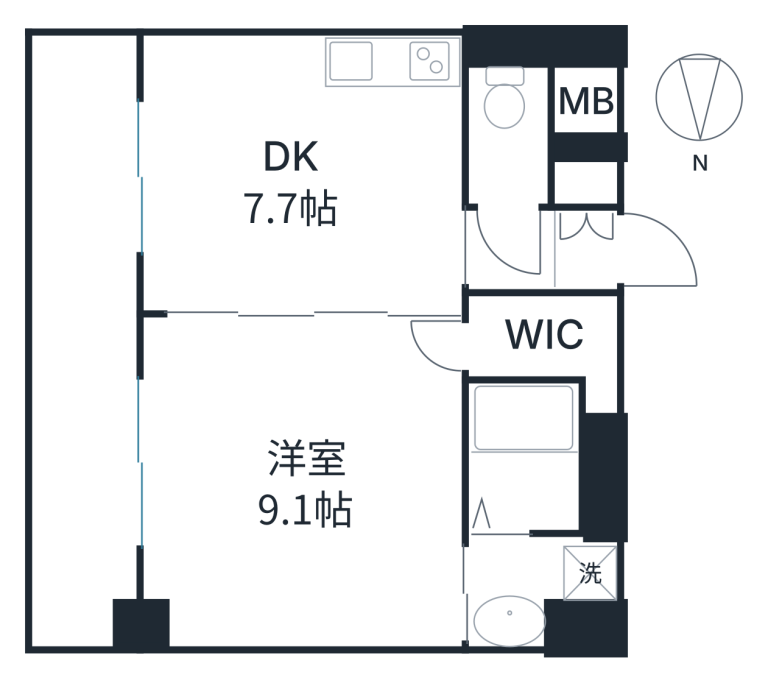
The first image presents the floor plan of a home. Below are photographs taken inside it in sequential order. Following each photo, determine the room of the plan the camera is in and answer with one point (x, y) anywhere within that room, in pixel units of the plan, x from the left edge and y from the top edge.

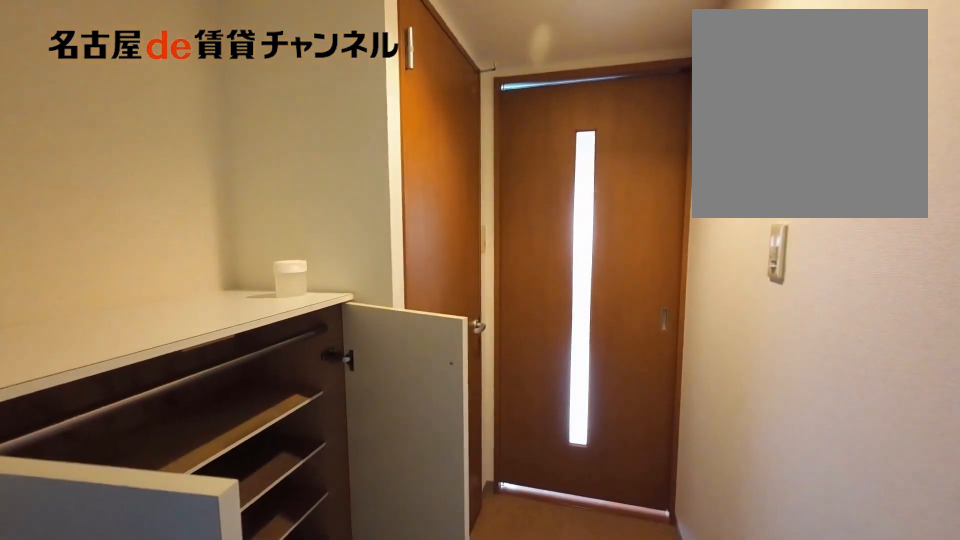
(546, 237)
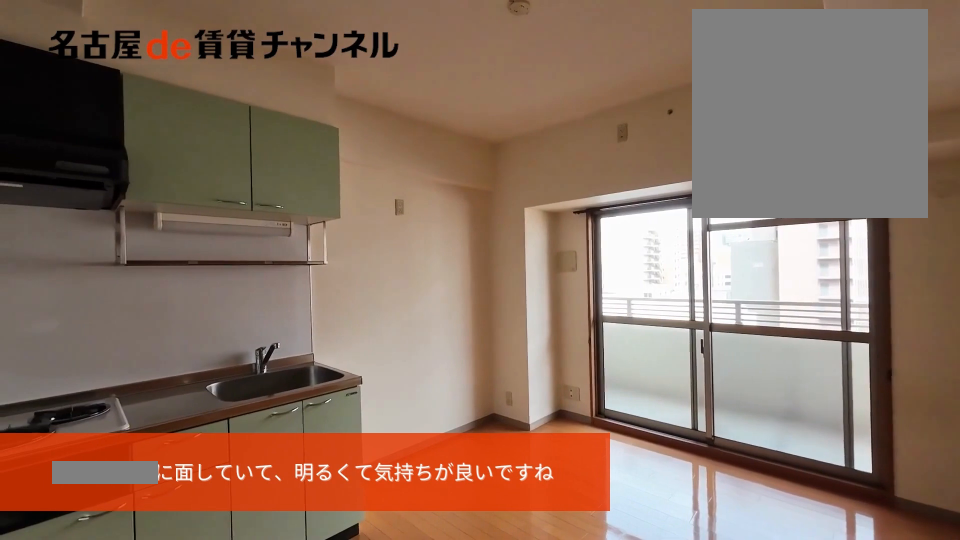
(299, 174)
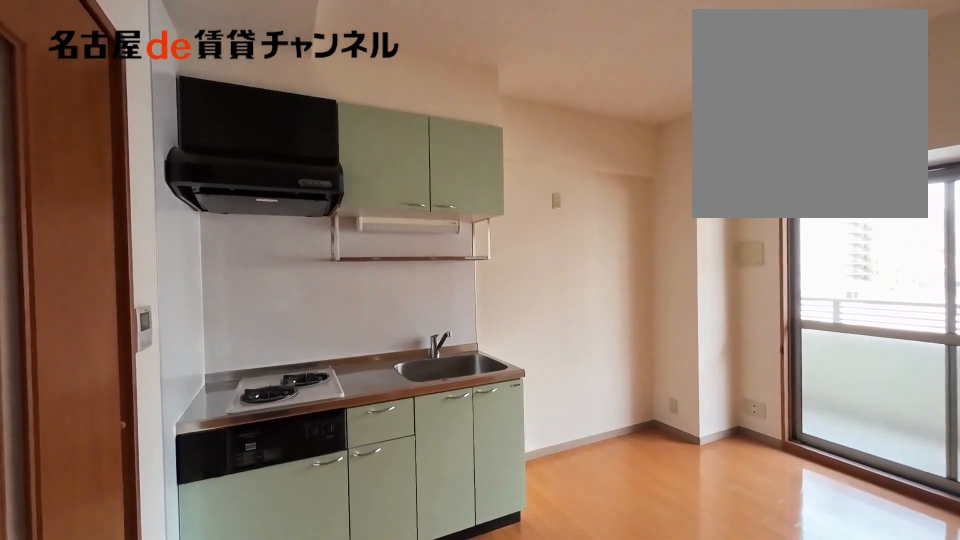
(299, 174)
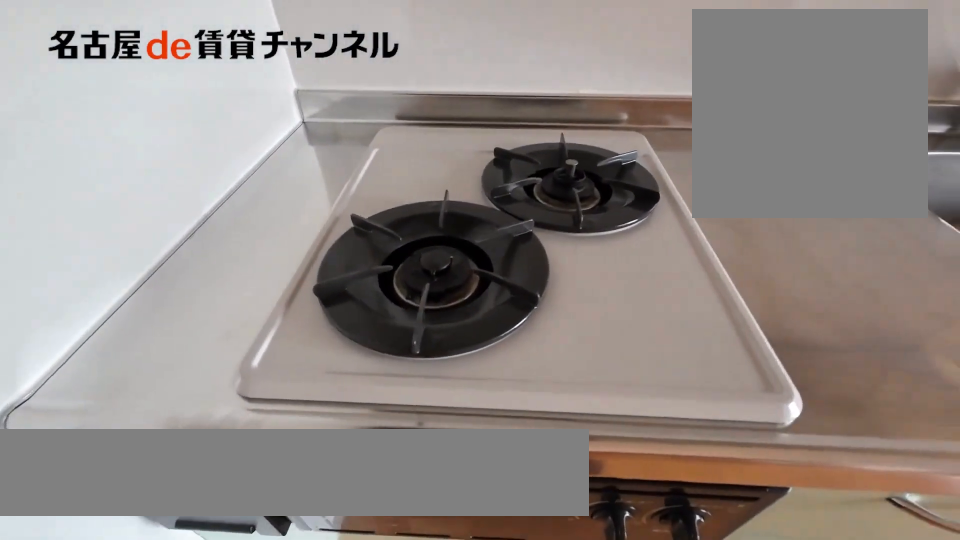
(392, 64)
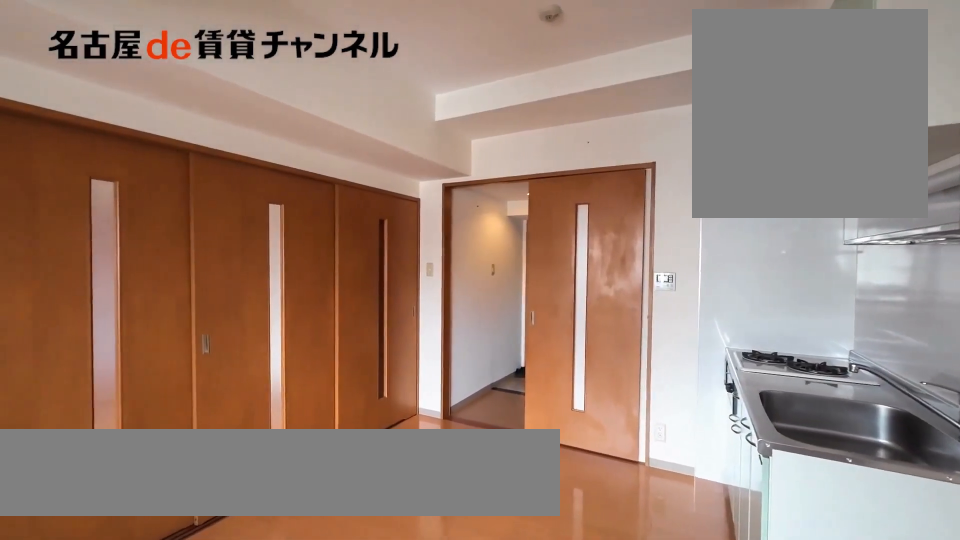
(302, 172)
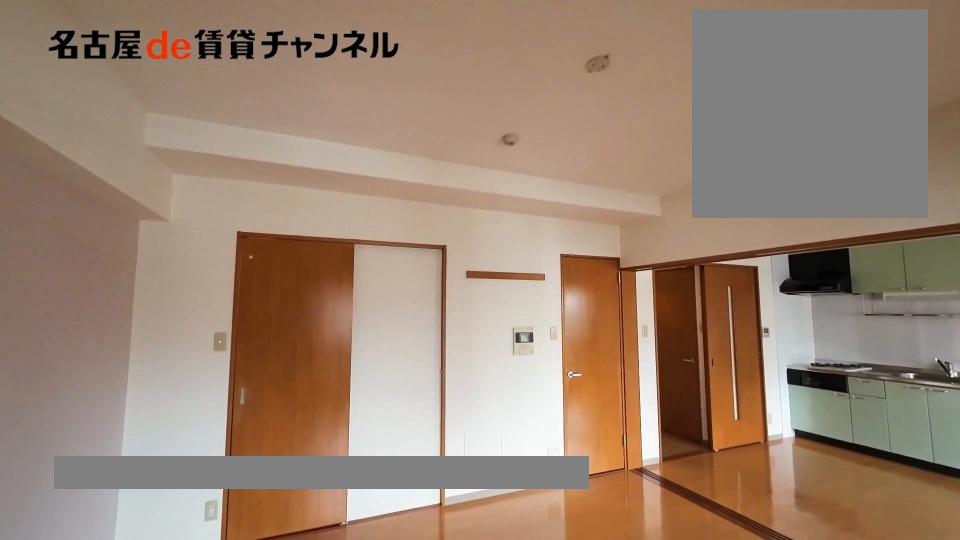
(298, 483)
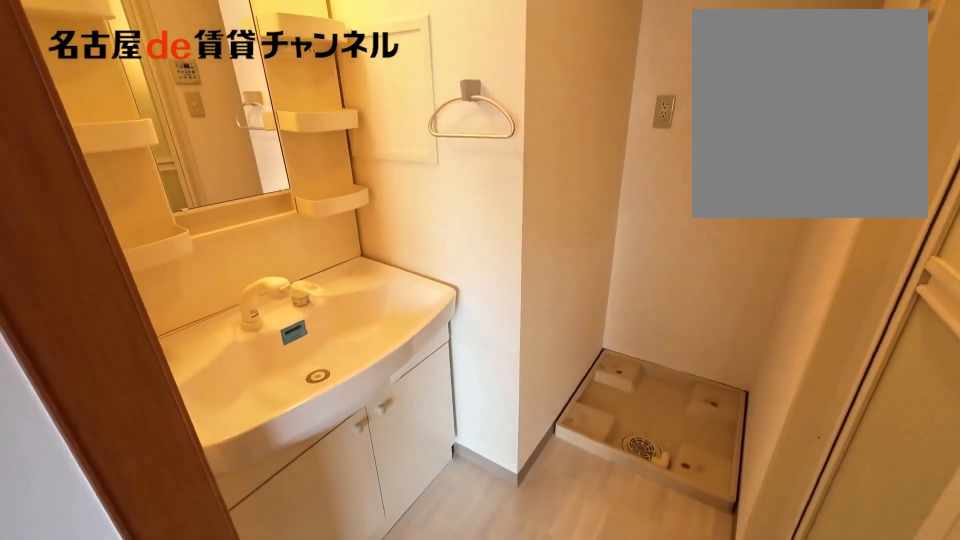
(538, 585)
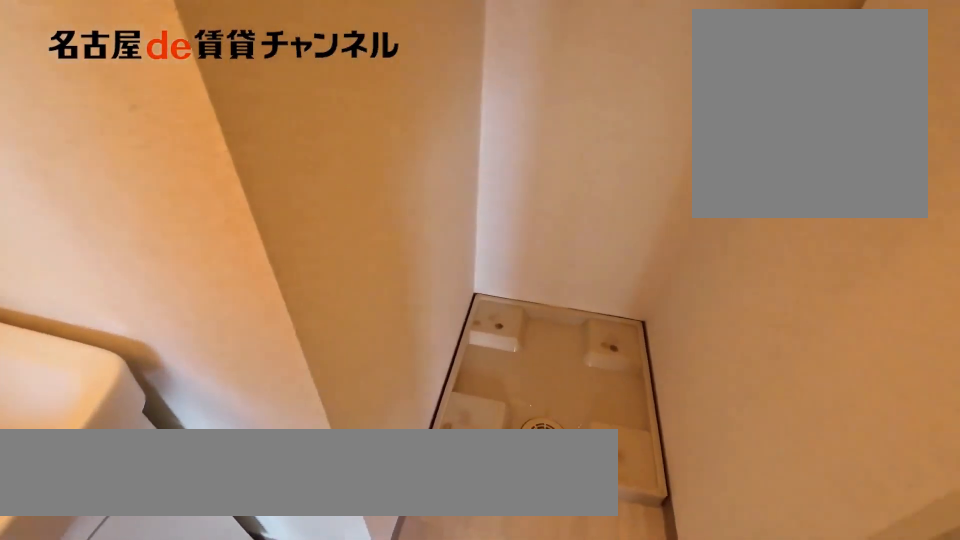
(538, 585)
